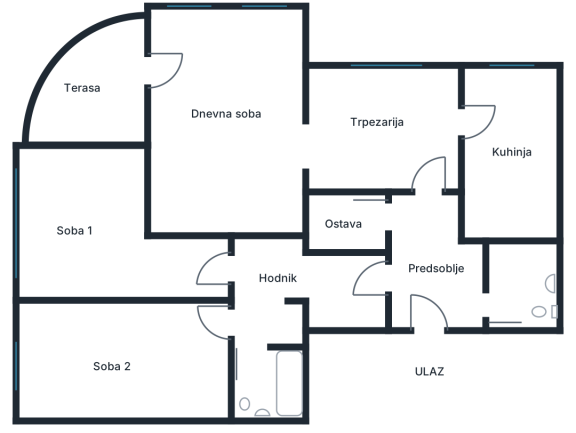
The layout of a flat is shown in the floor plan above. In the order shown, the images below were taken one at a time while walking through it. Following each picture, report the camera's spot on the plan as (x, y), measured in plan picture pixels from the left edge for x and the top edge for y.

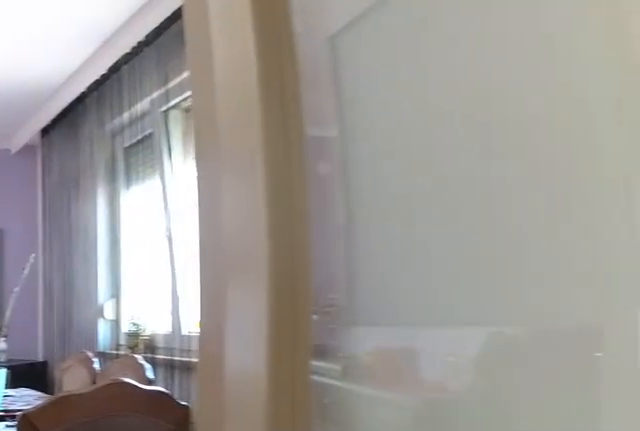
(499, 139)
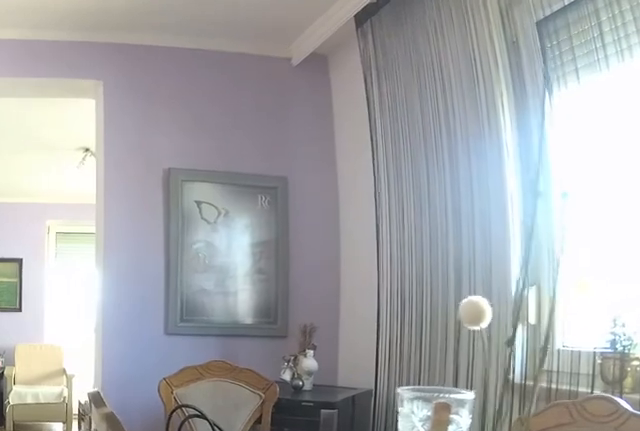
(427, 155)
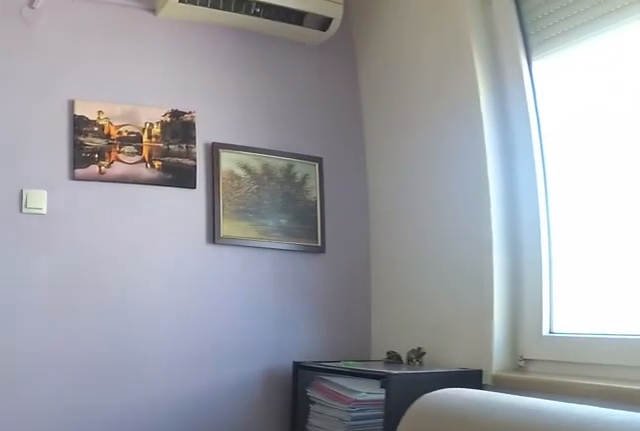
(264, 80)
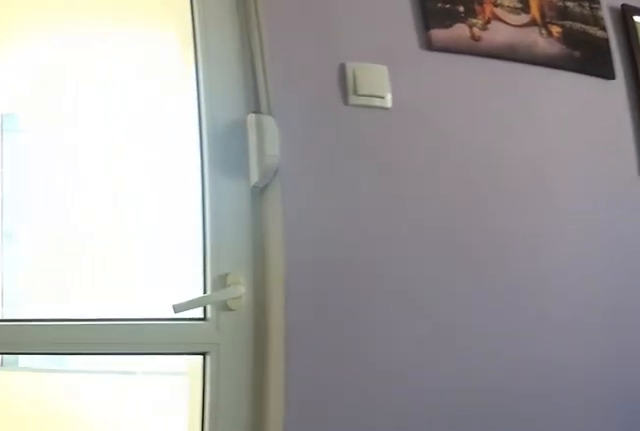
(203, 81)
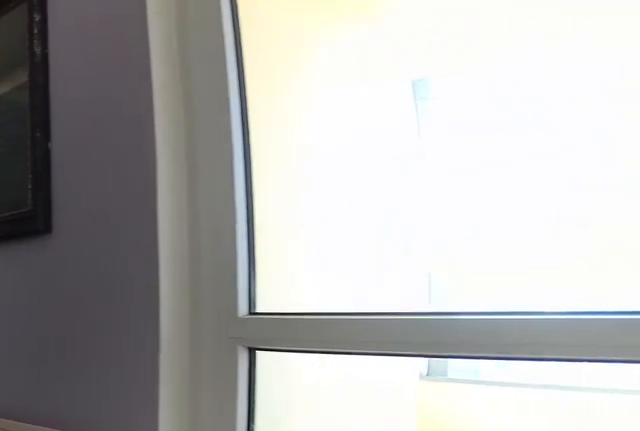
(196, 74)
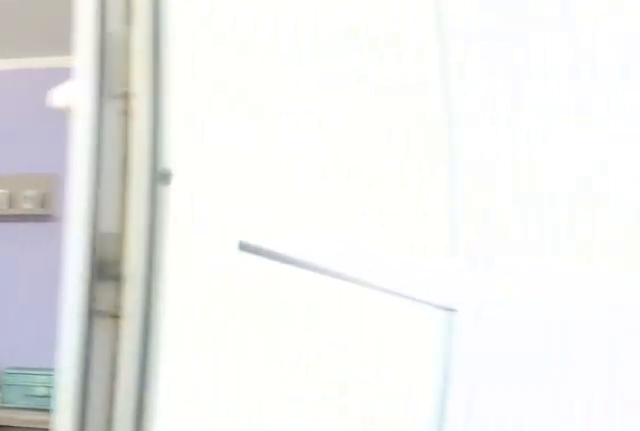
(170, 65)
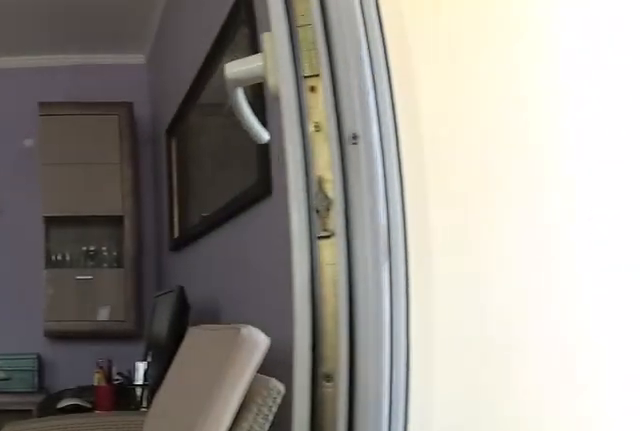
(163, 57)
